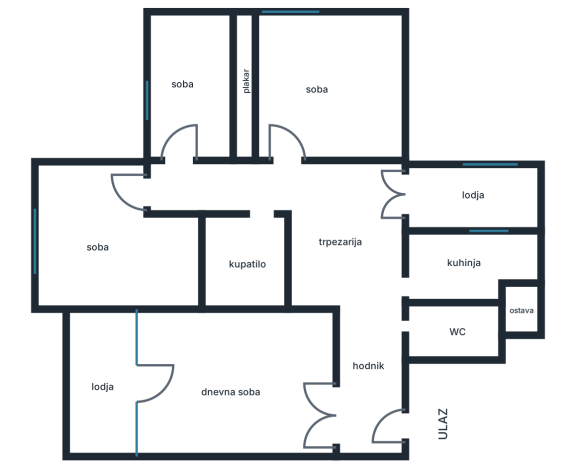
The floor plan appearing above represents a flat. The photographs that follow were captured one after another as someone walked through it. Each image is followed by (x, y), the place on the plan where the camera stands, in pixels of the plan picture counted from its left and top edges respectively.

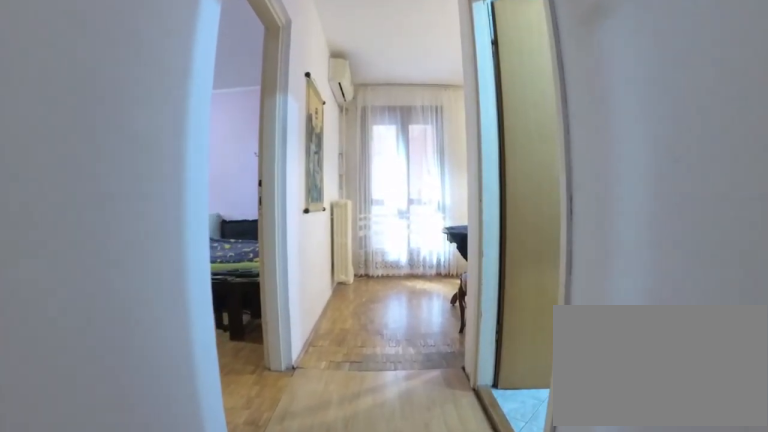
(153, 197)
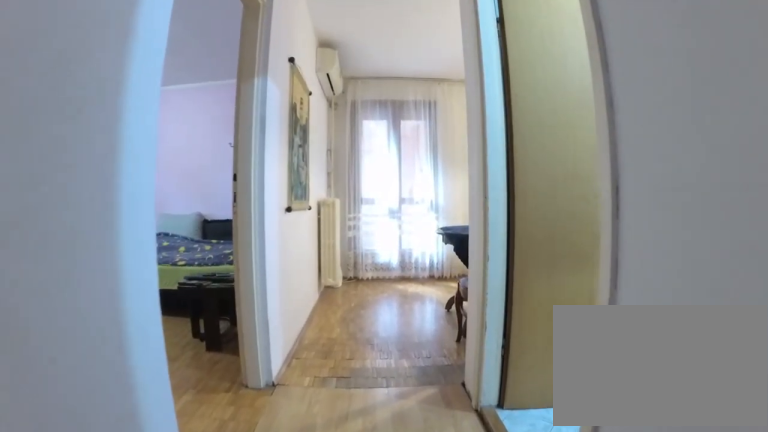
(161, 196)
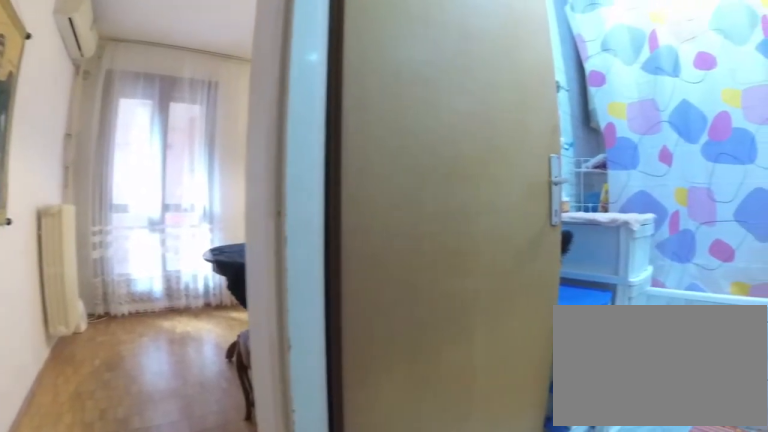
(206, 186)
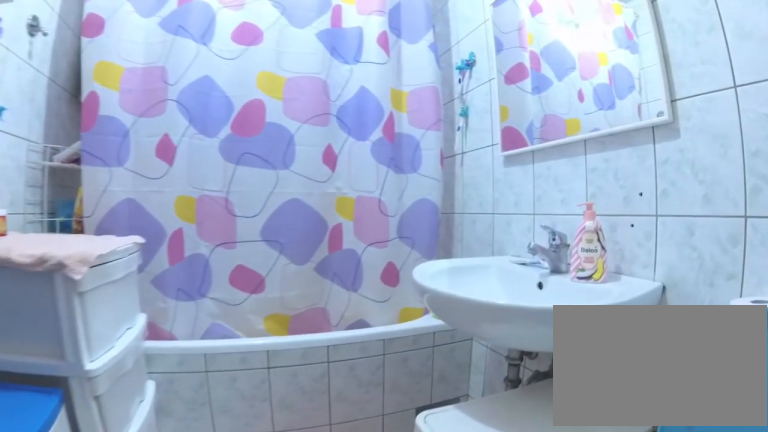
(246, 204)
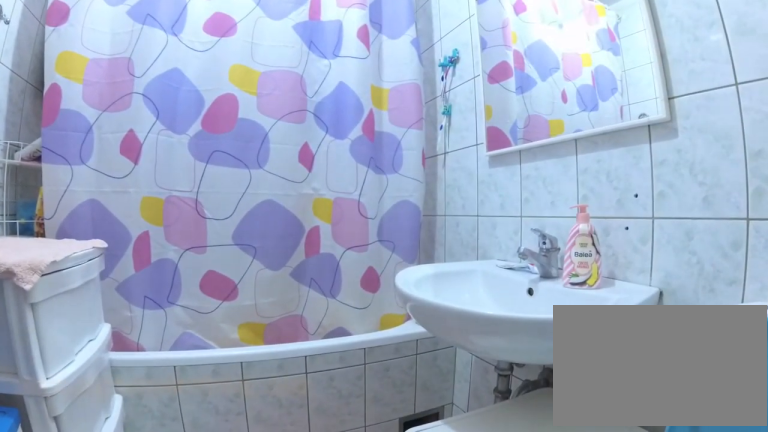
(244, 214)
